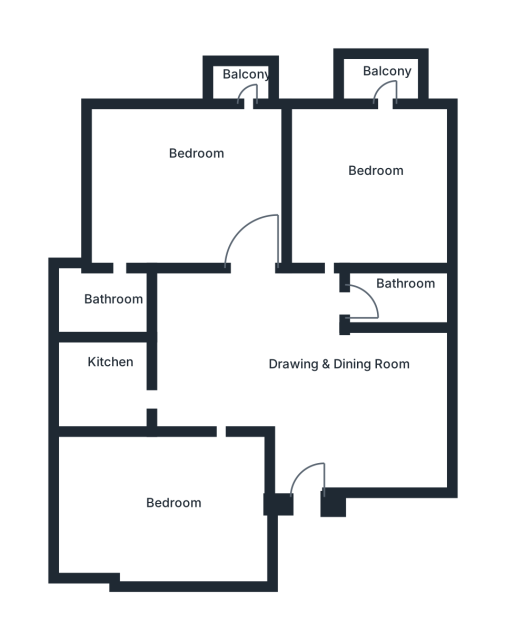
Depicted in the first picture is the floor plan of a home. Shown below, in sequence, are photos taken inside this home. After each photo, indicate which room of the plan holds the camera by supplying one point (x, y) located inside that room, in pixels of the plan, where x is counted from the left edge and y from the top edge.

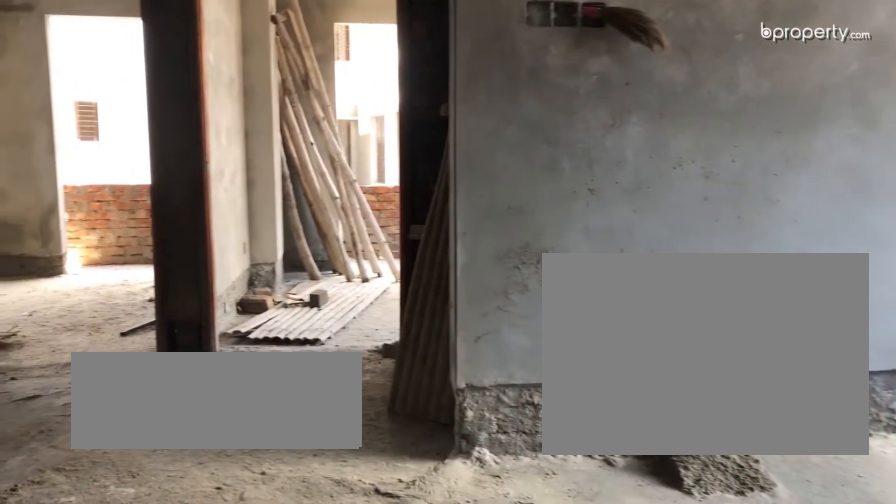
(292, 370)
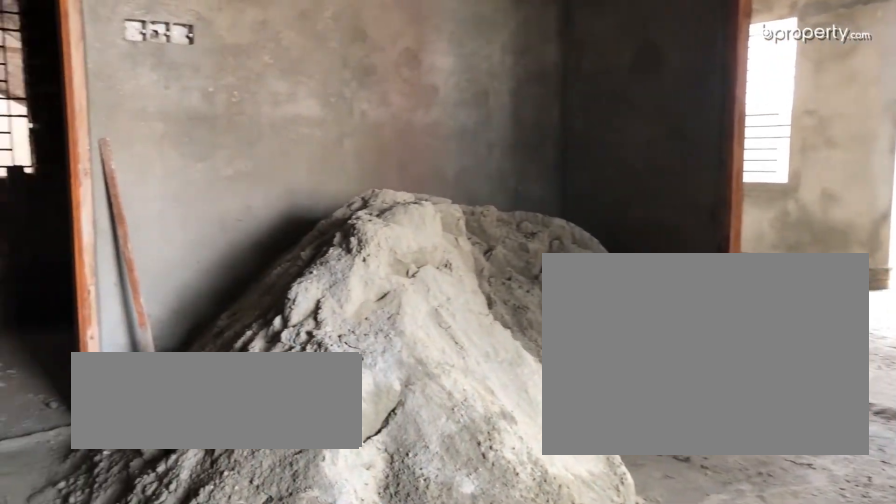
(292, 370)
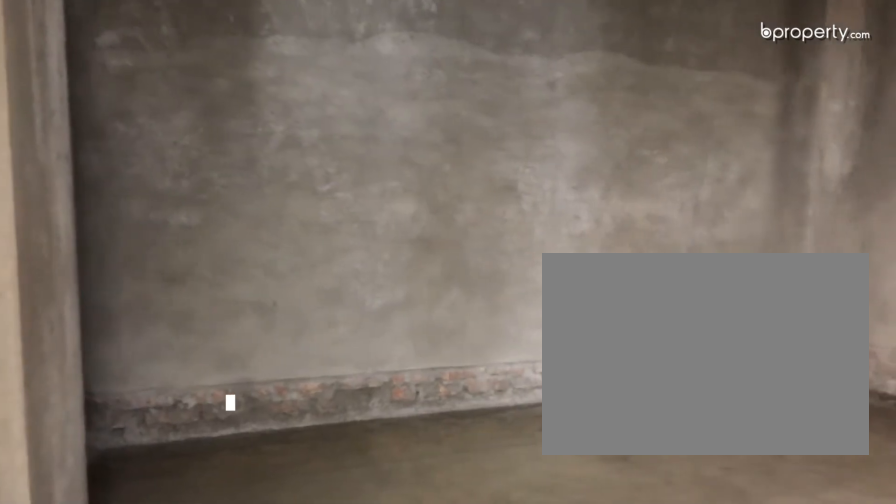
(183, 510)
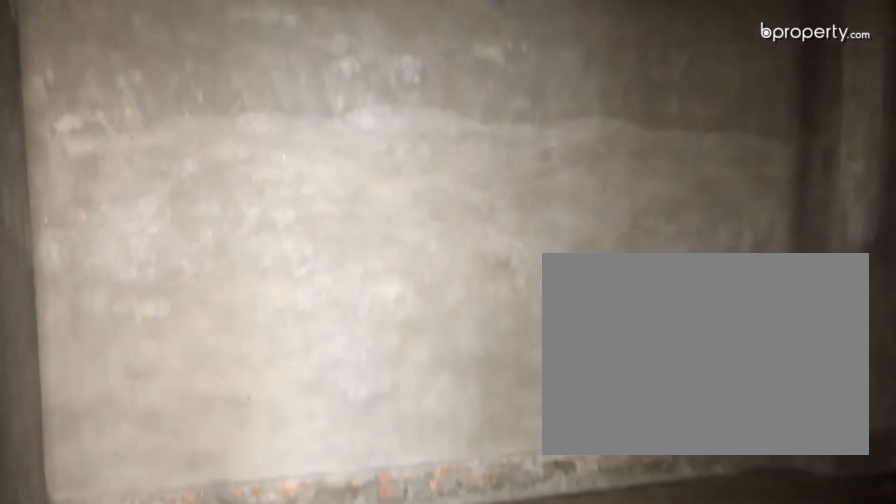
(187, 510)
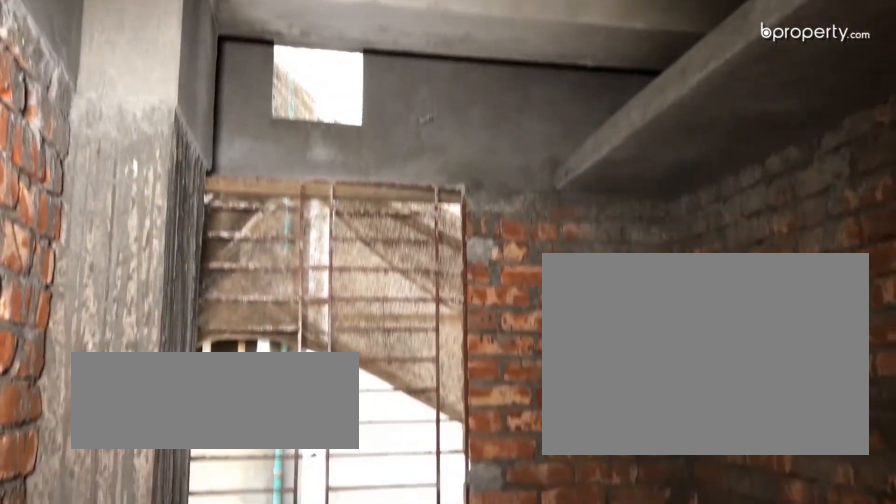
(111, 381)
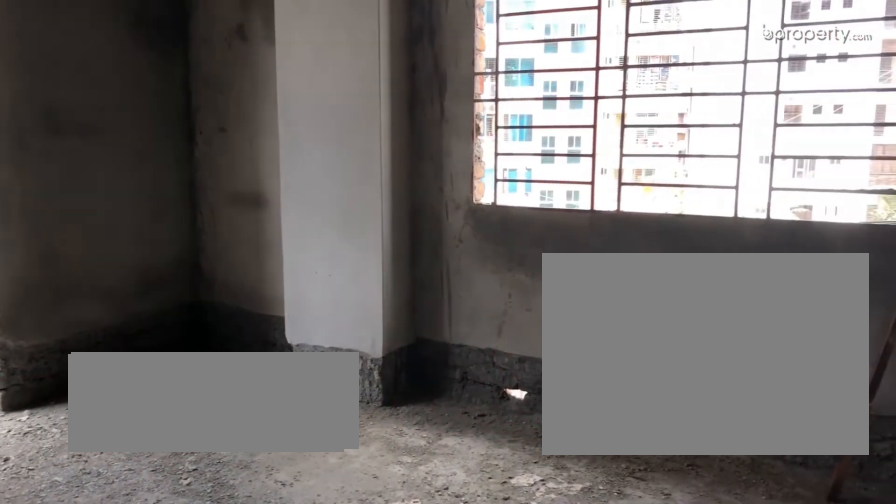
(371, 191)
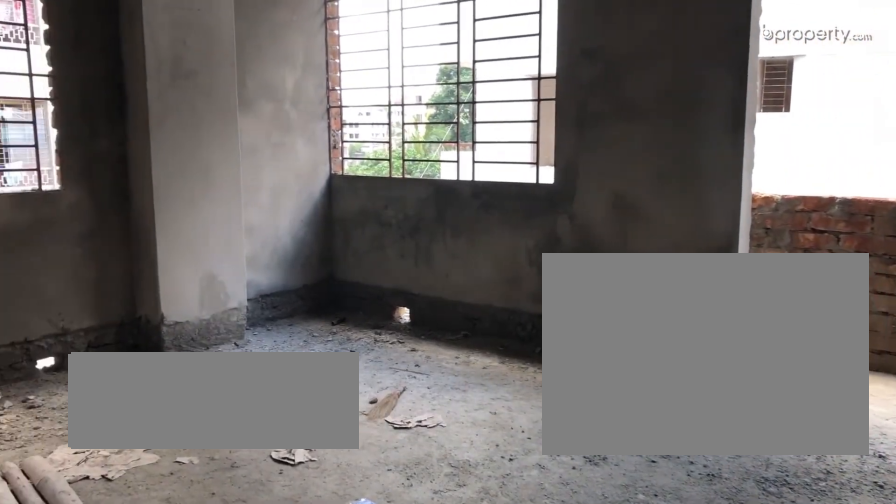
(188, 185)
